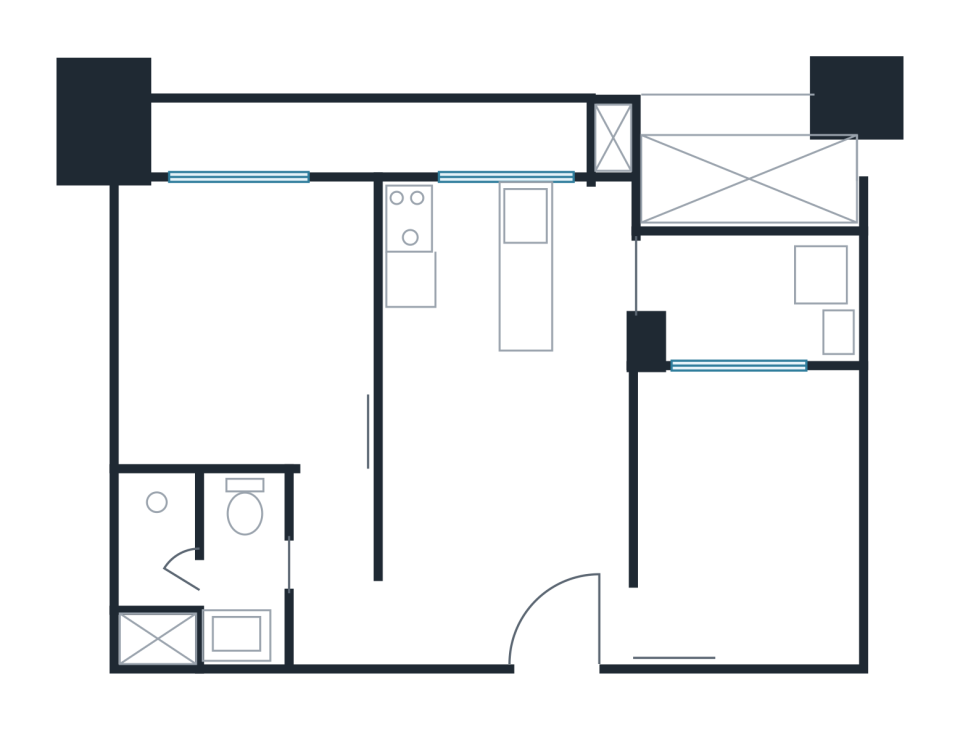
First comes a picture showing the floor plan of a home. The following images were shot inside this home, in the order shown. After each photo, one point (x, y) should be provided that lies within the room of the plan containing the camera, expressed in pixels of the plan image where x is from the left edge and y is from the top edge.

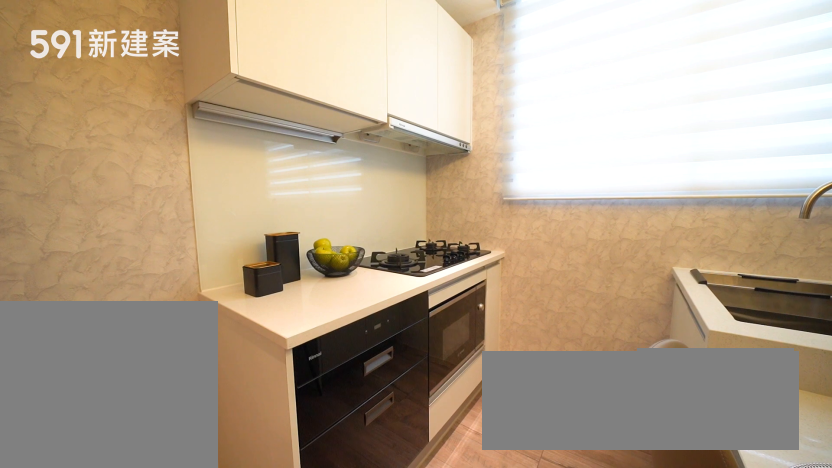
(456, 260)
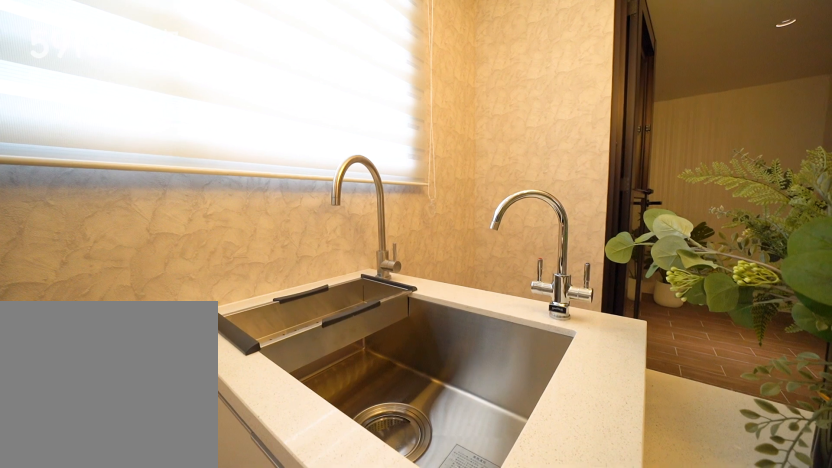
(456, 260)
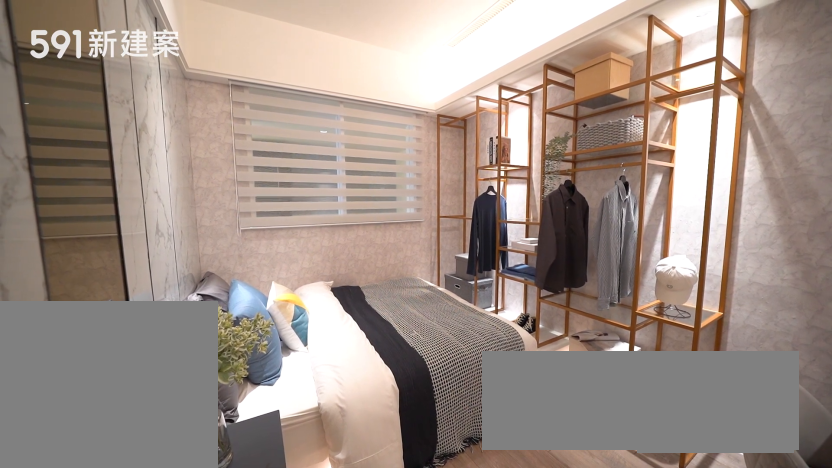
(754, 509)
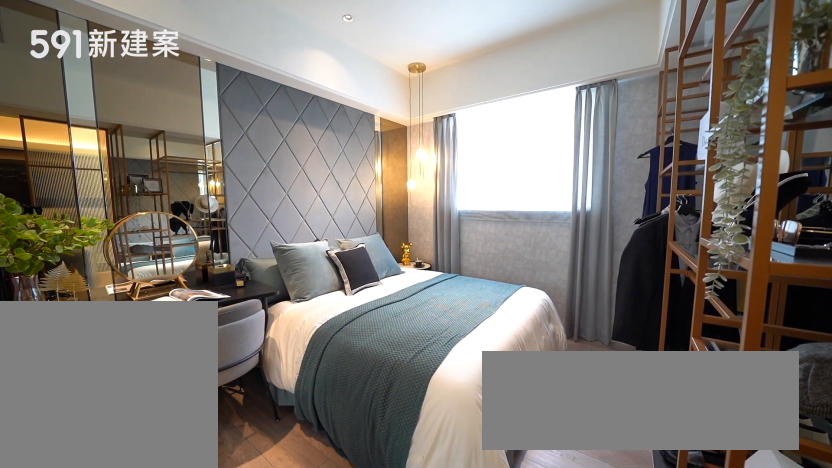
(245, 320)
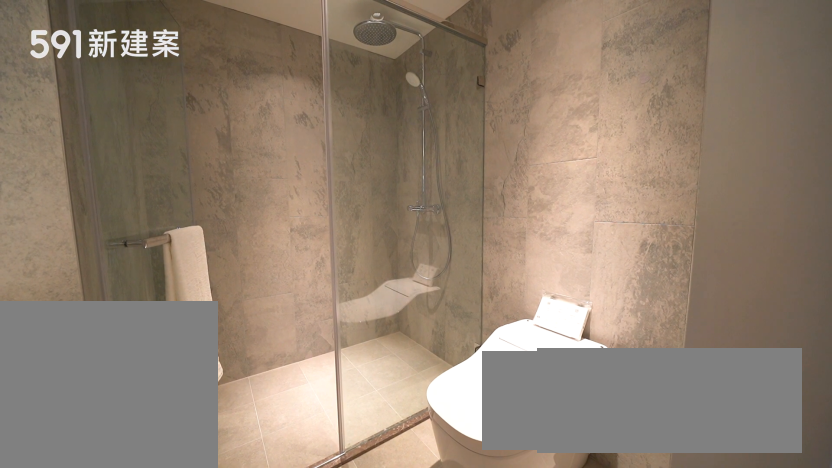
(199, 569)
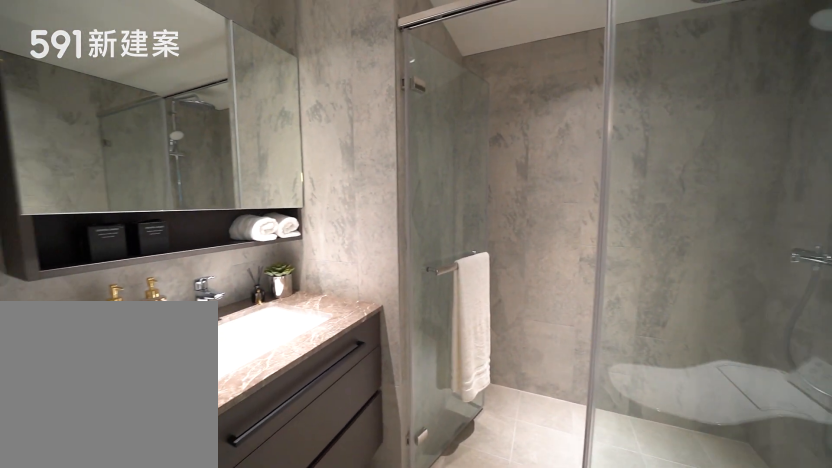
(199, 569)
